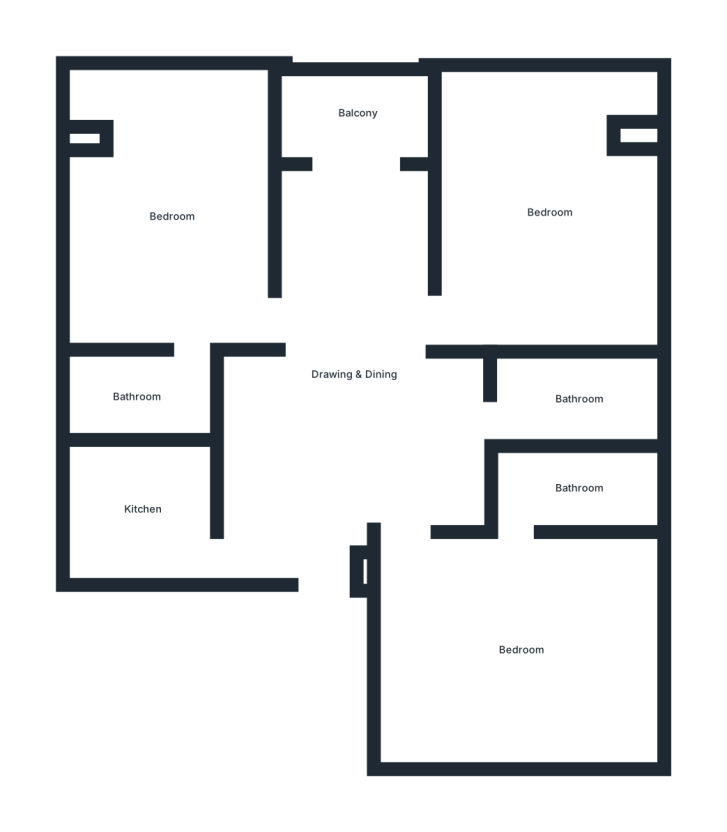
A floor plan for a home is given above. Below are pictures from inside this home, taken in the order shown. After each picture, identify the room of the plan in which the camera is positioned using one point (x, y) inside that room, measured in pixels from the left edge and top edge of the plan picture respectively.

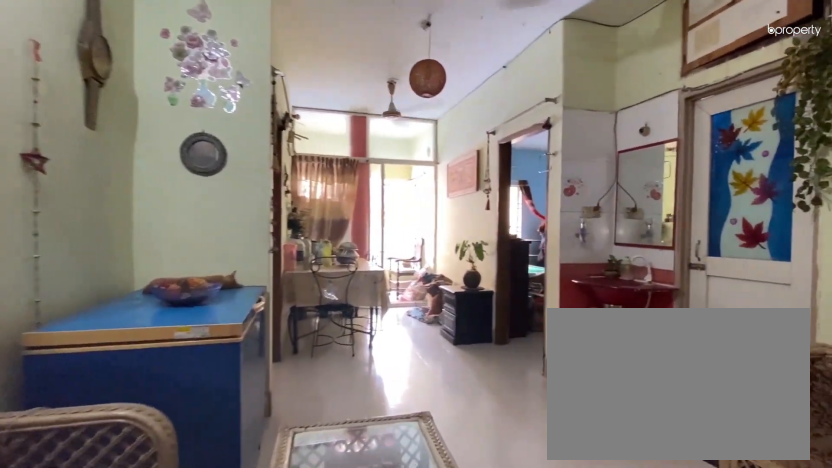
(339, 463)
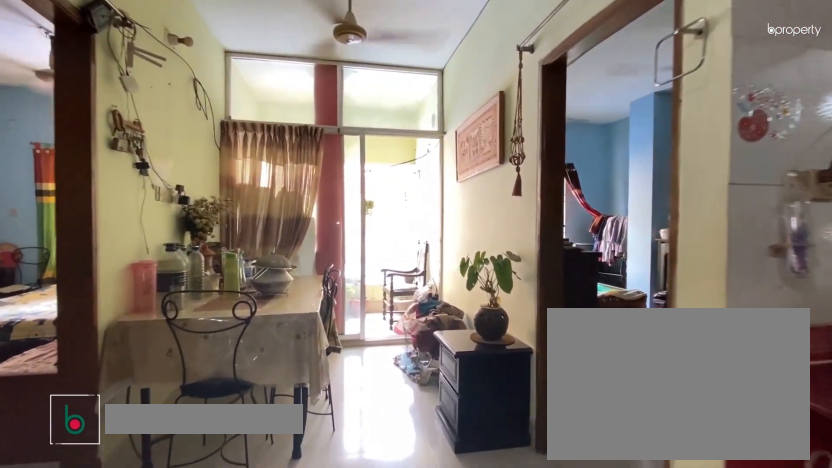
(339, 463)
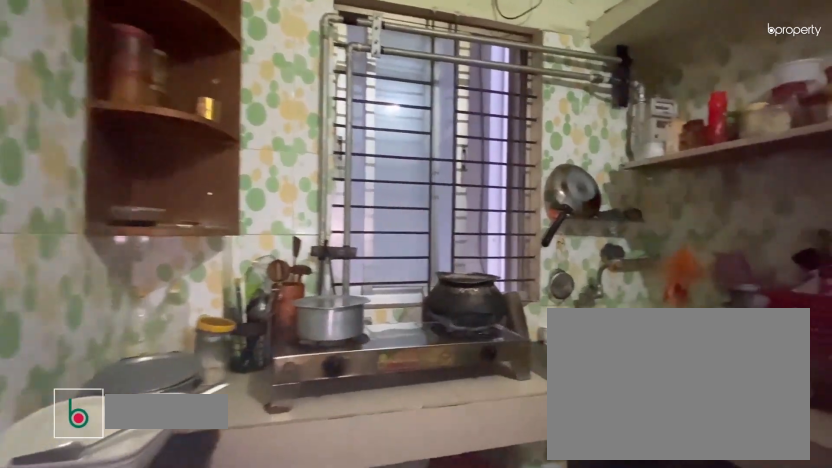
(144, 509)
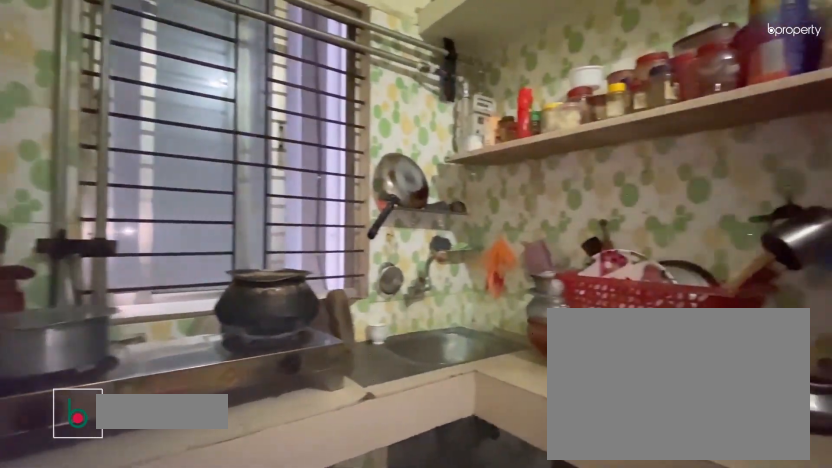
(144, 509)
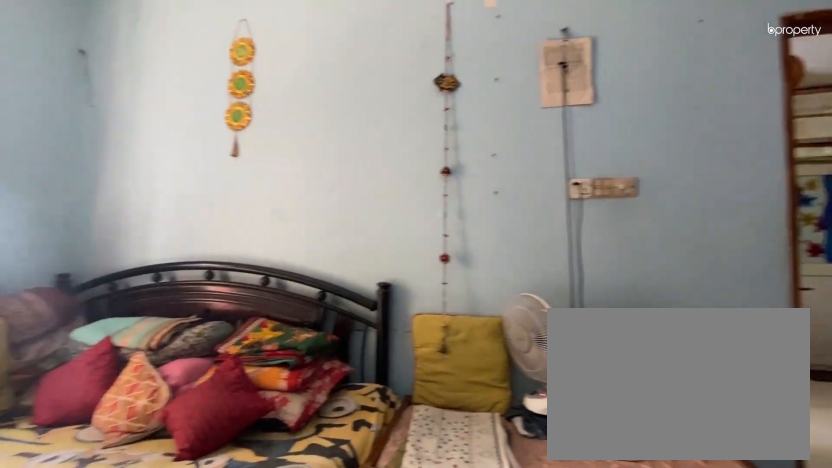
(171, 217)
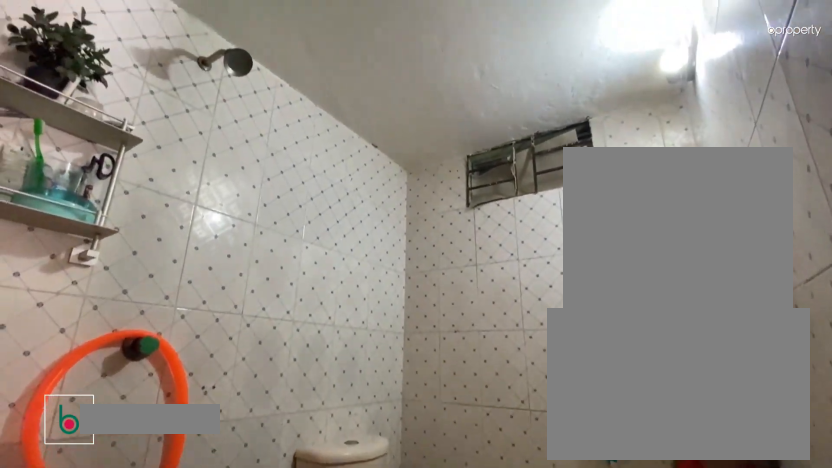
(134, 397)
